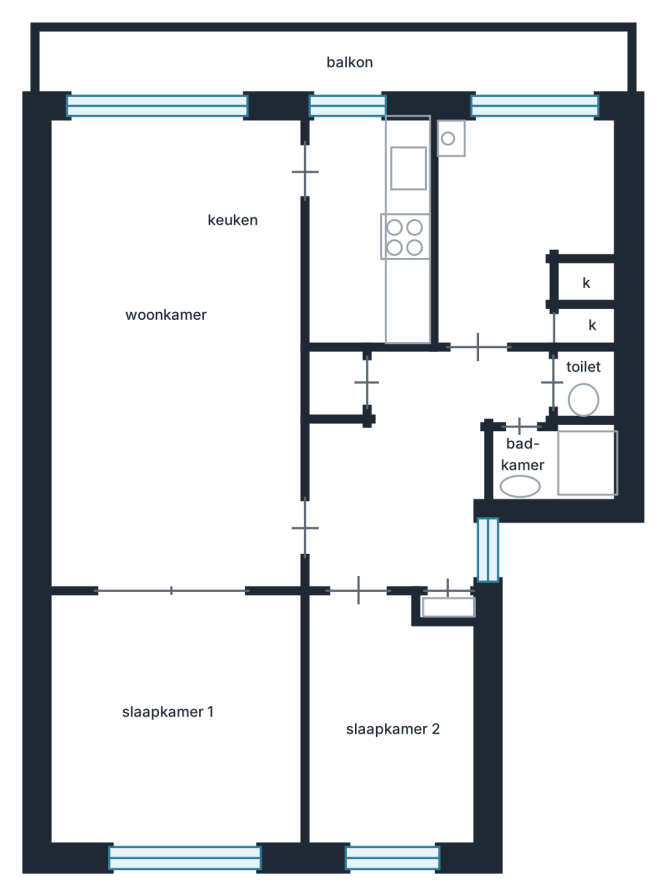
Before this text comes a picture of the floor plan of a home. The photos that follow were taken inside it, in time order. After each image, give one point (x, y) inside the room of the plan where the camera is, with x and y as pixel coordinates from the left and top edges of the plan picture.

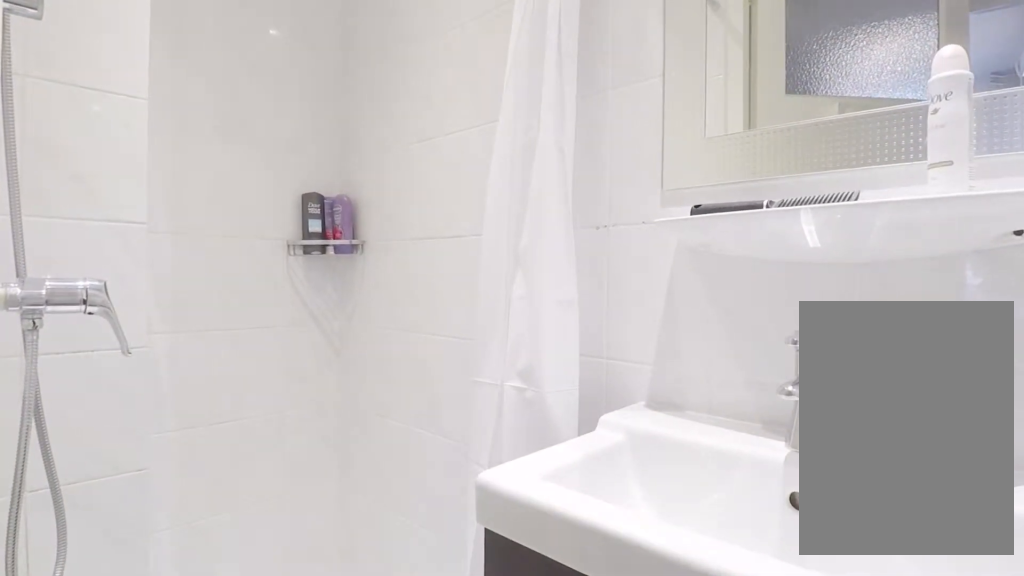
(556, 463)
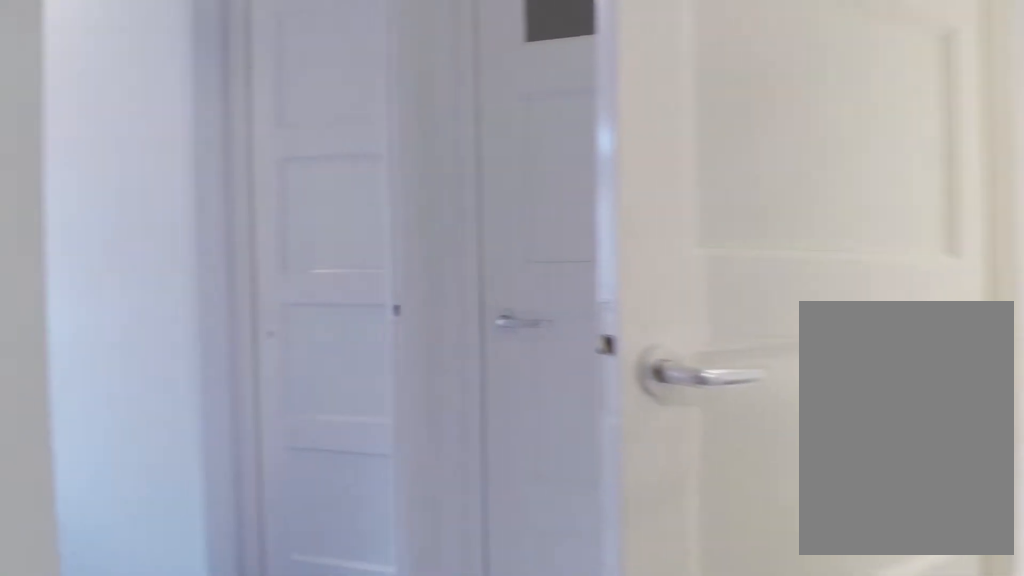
(416, 469)
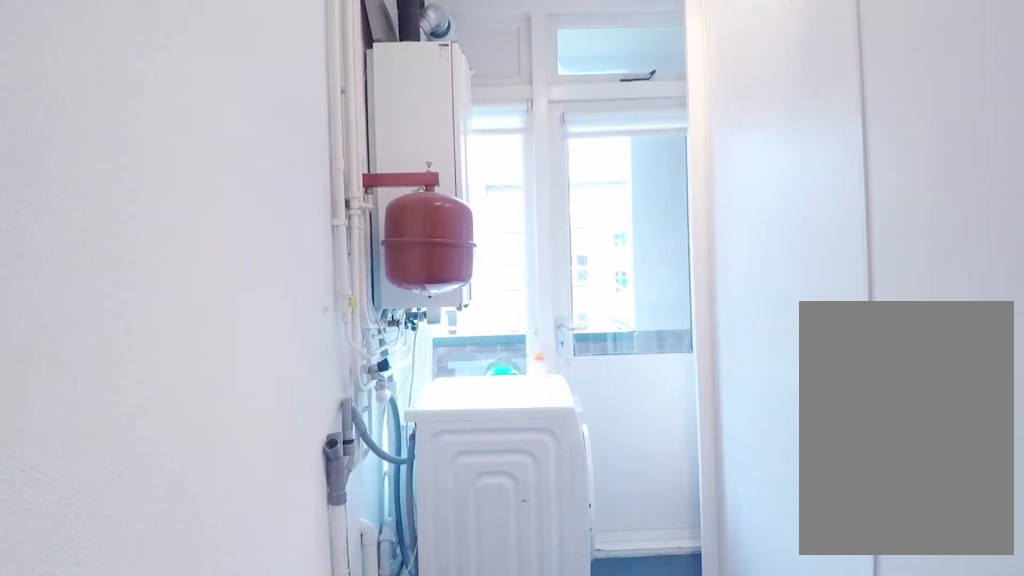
(517, 219)
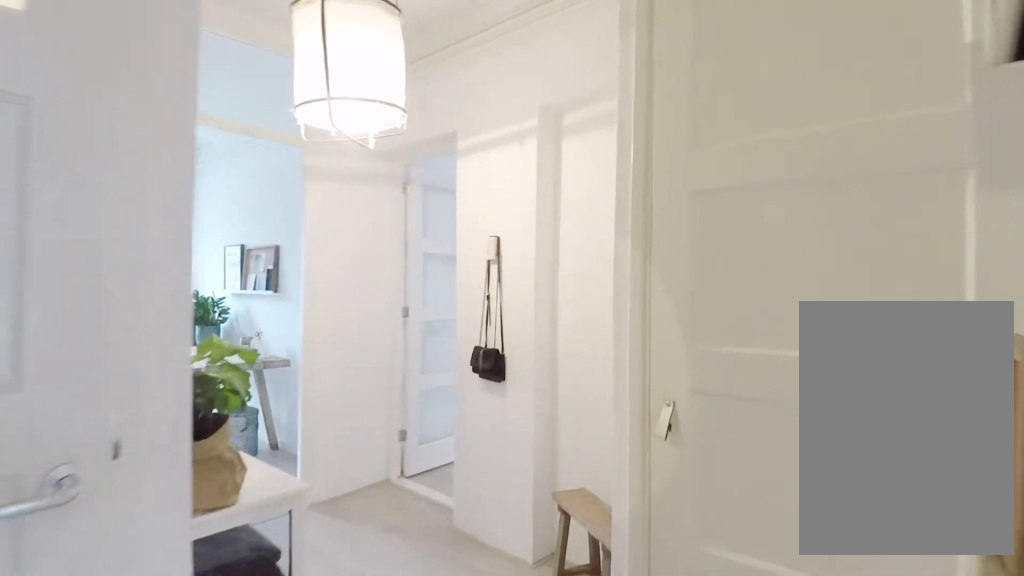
(416, 469)
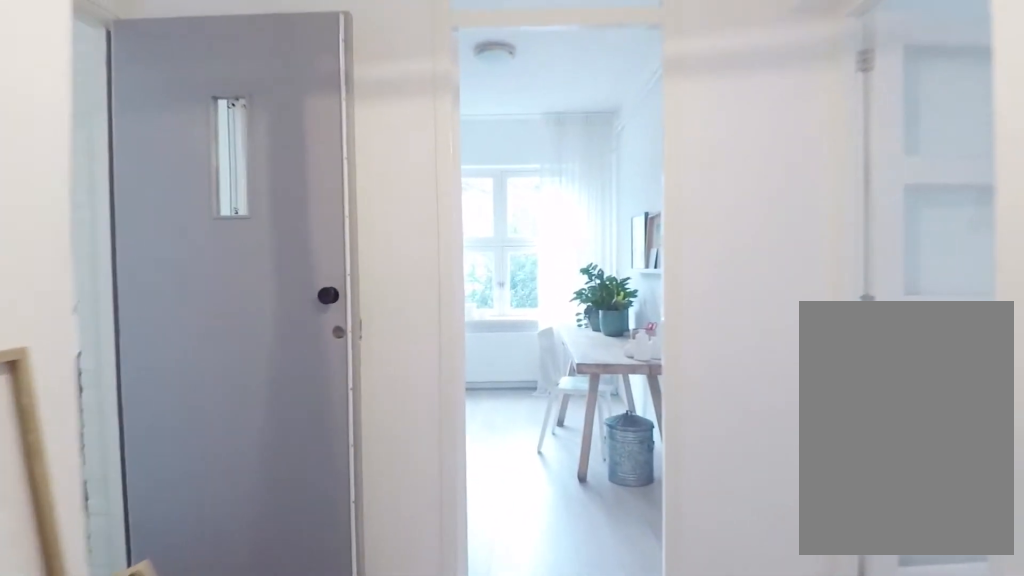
(416, 469)
